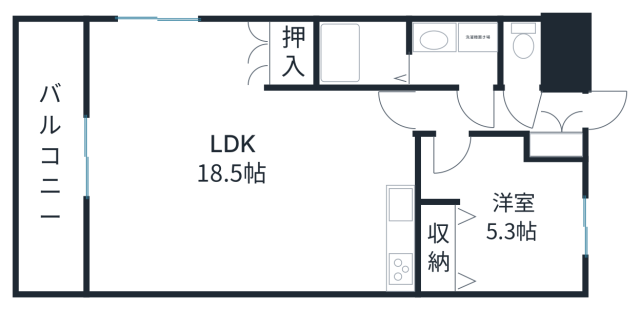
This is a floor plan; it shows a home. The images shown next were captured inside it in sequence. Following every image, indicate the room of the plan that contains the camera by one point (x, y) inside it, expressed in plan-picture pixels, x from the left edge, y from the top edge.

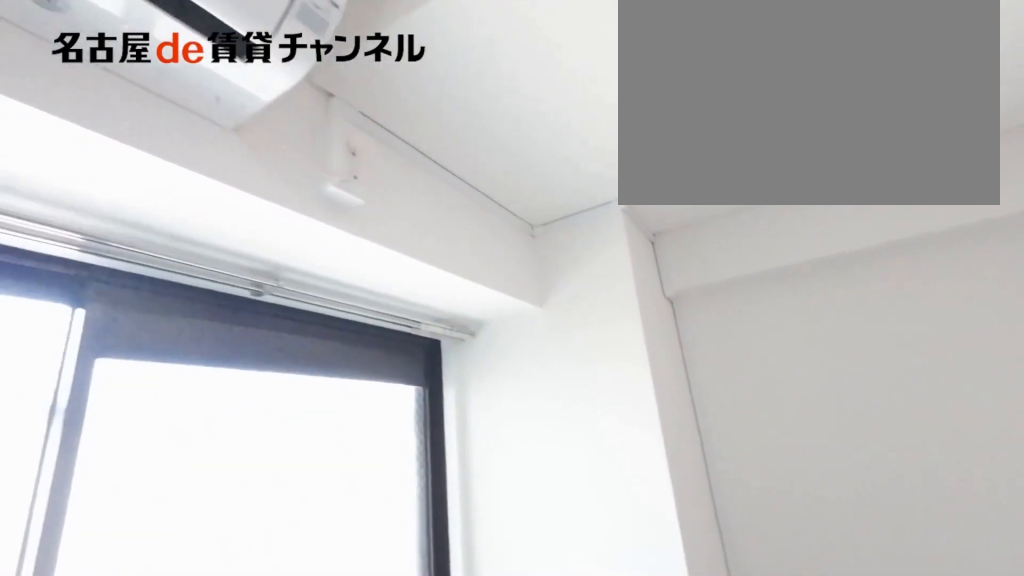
(501, 217)
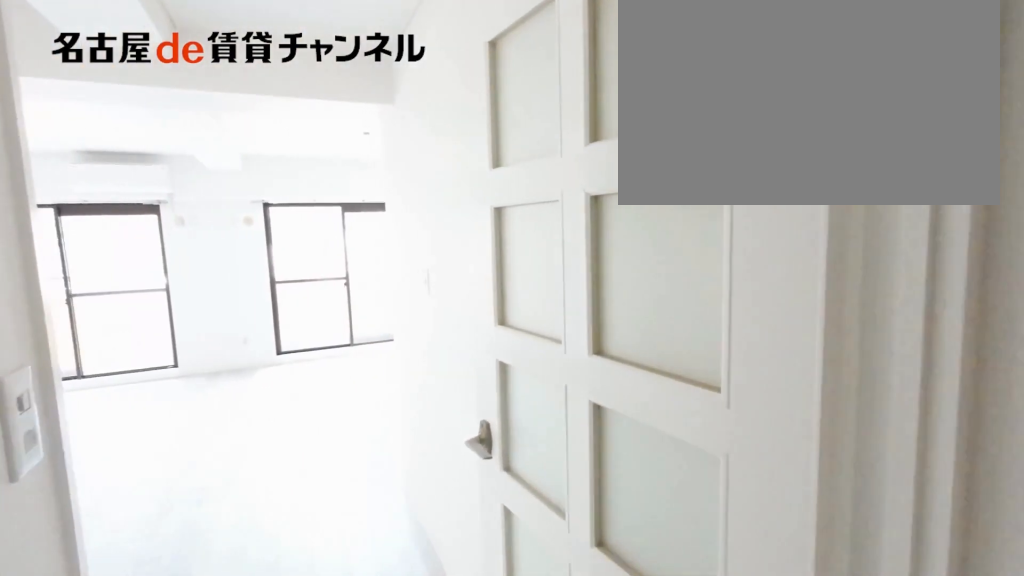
(441, 110)
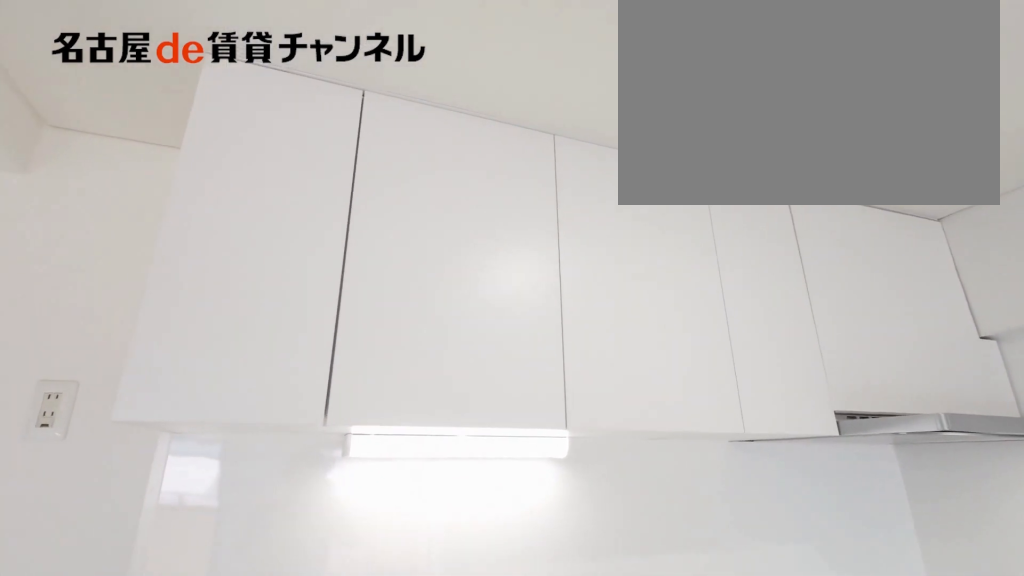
(407, 251)
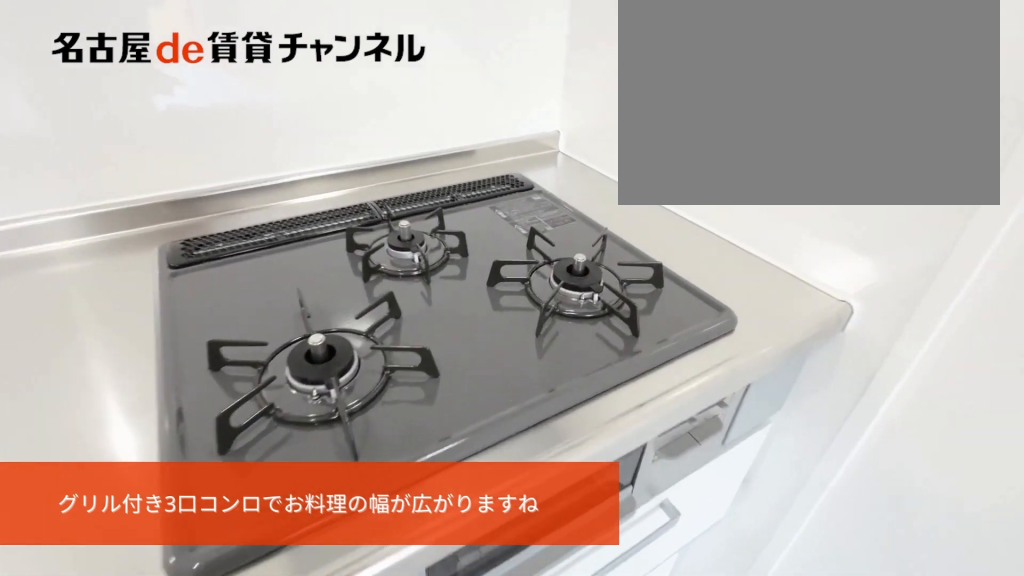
(407, 251)
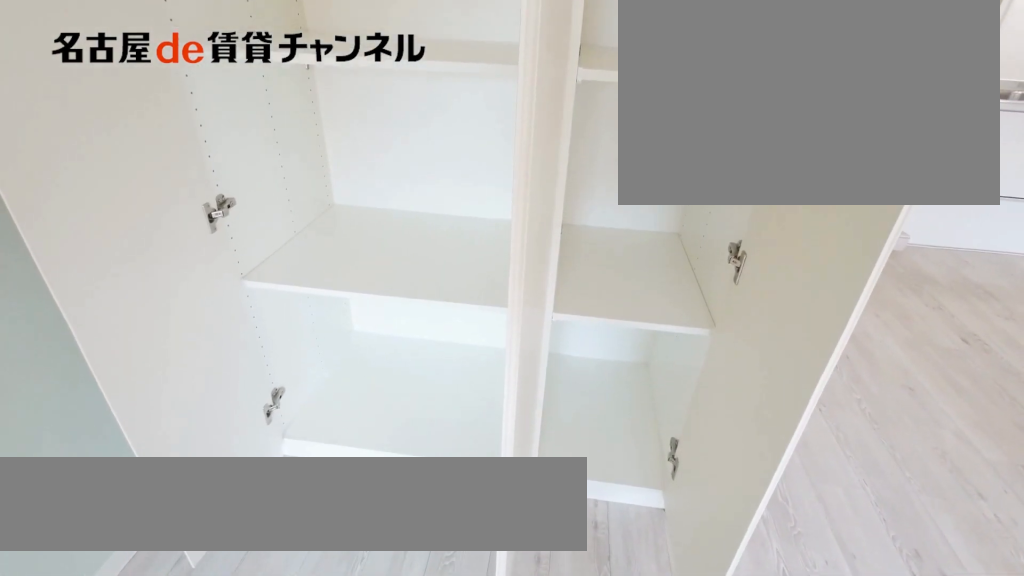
(289, 54)
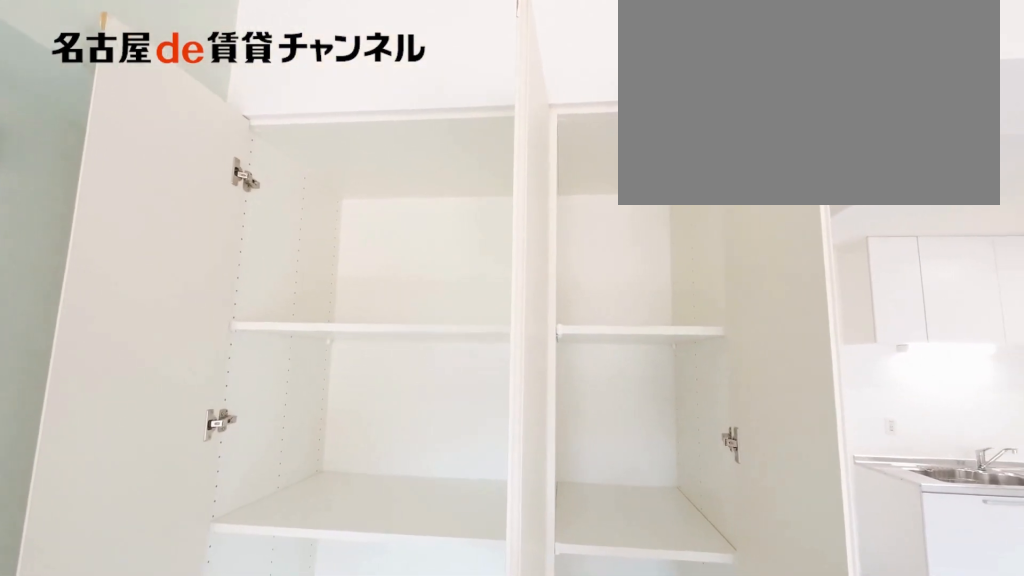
(289, 54)
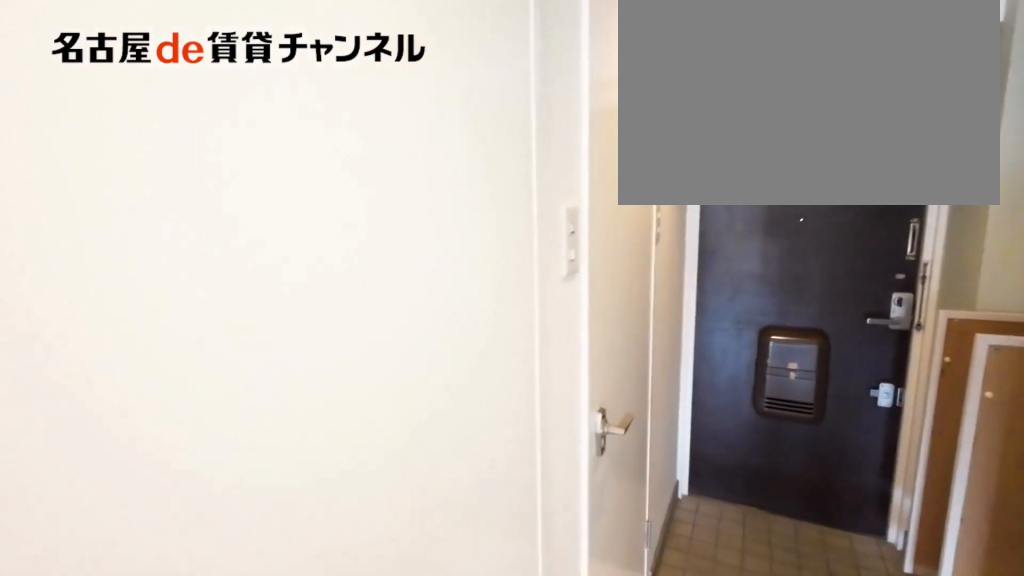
(475, 110)
